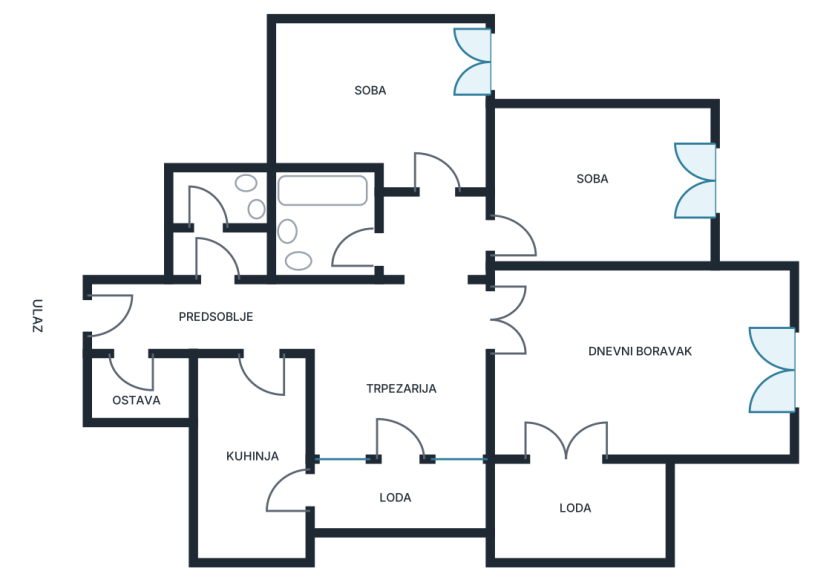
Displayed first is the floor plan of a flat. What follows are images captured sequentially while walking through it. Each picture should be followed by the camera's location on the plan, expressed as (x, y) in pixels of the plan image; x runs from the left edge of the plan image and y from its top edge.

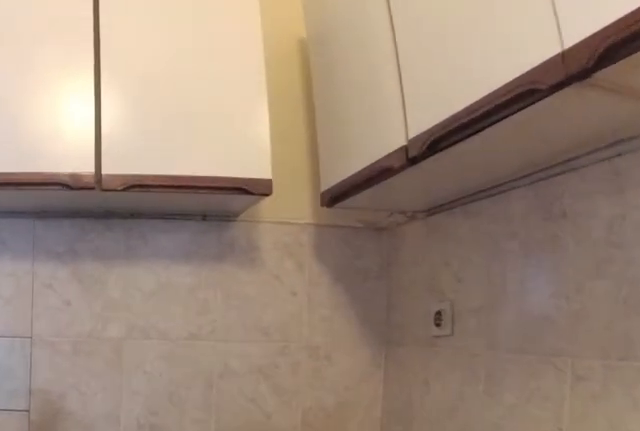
(255, 432)
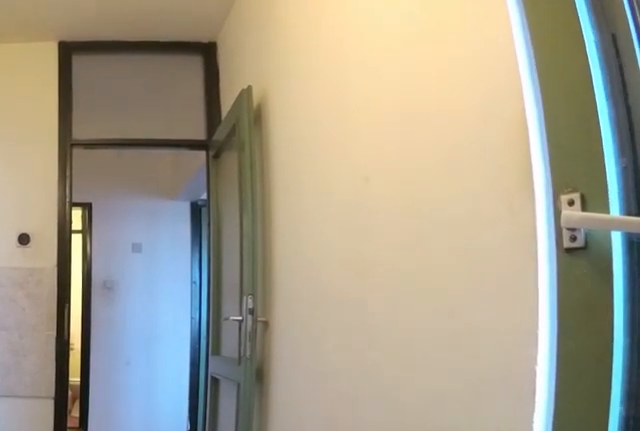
(260, 546)
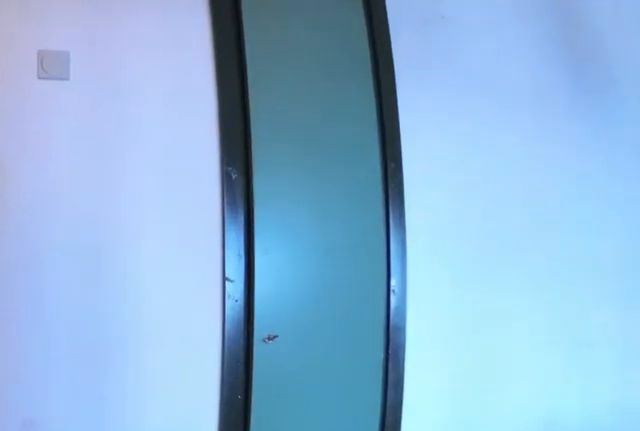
(260, 375)
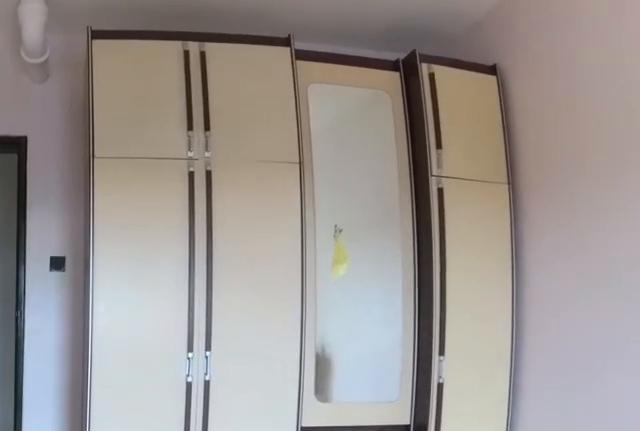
(713, 202)
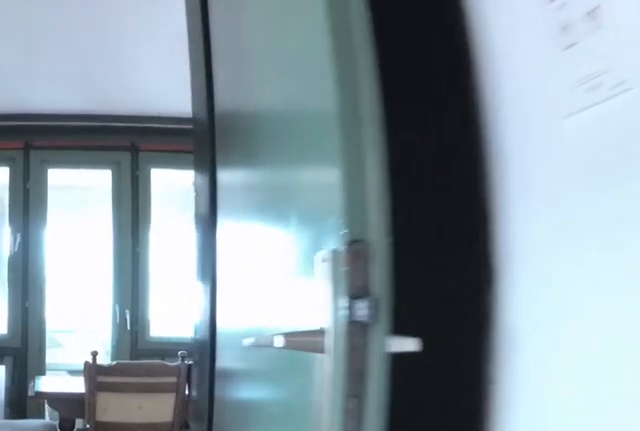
(450, 201)
